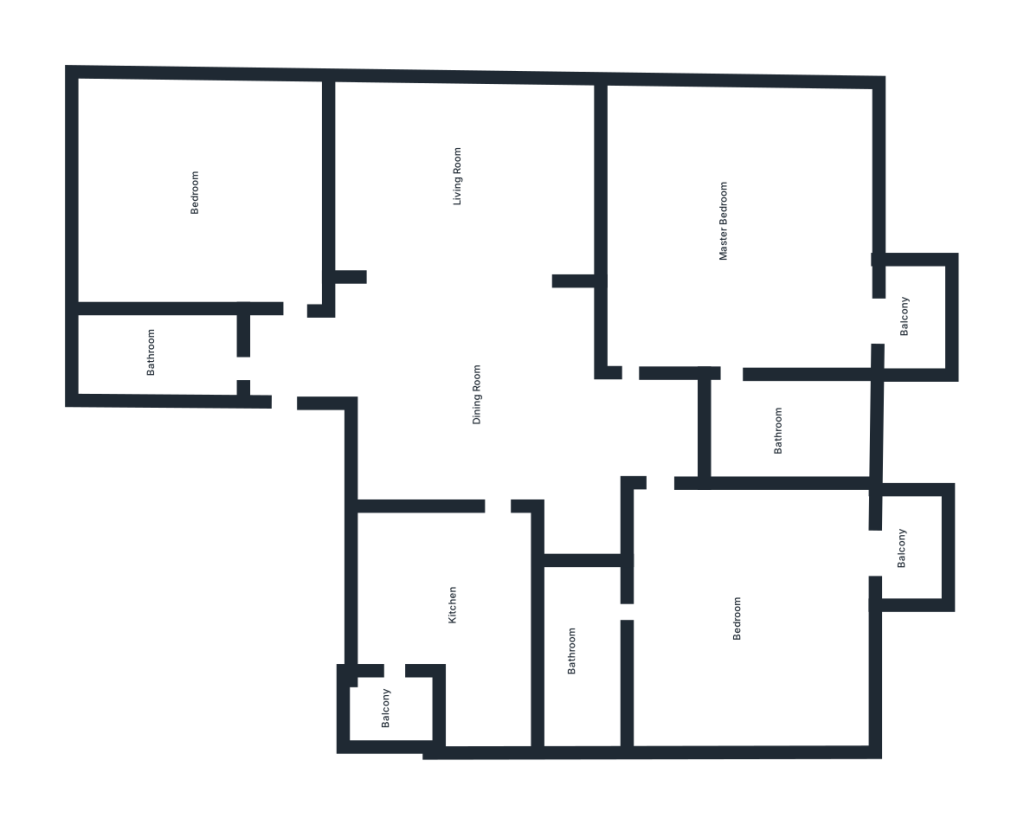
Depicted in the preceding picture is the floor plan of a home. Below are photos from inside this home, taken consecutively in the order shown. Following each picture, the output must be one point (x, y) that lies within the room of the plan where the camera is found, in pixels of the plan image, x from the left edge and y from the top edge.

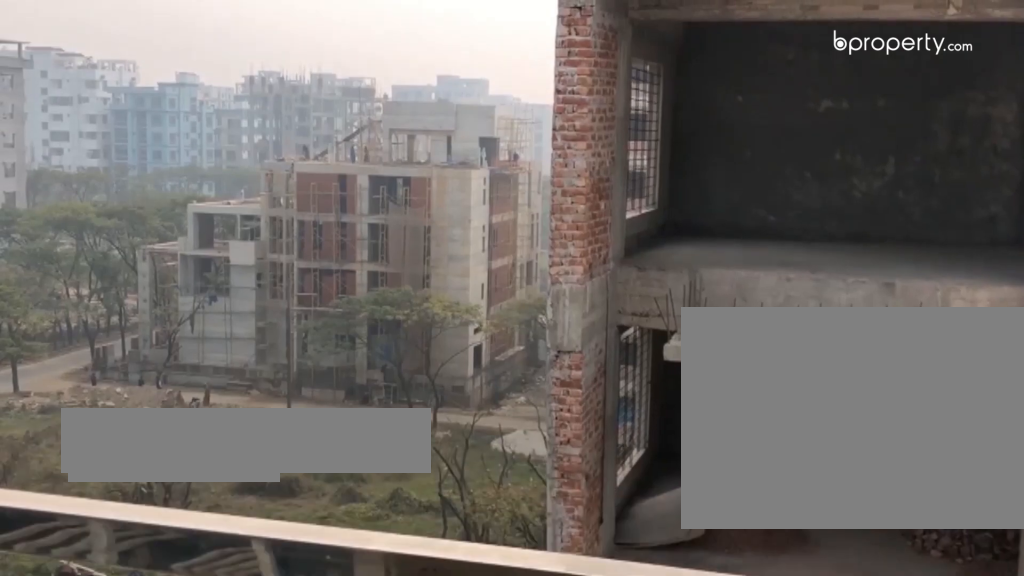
(905, 316)
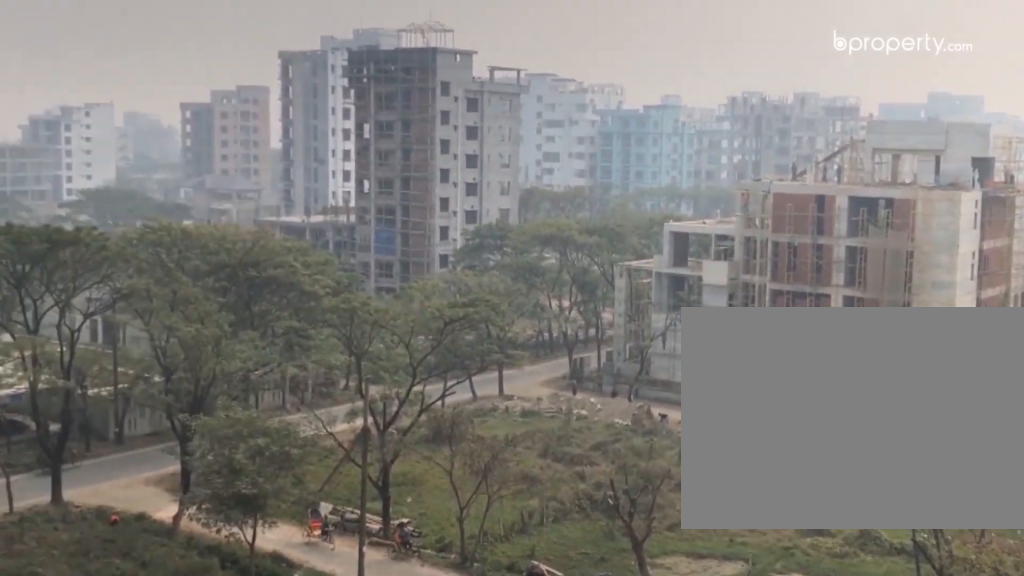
(905, 316)
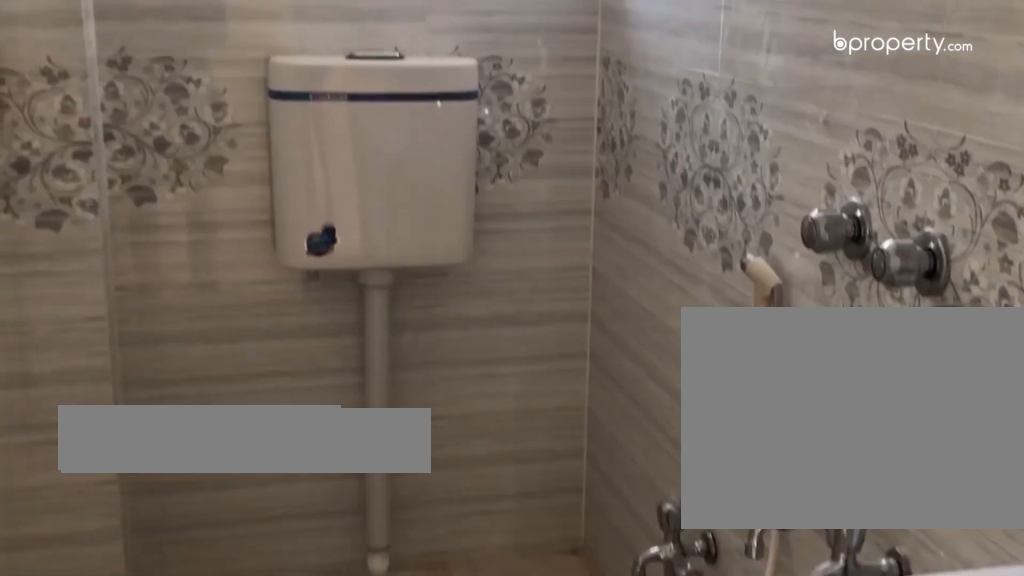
(163, 345)
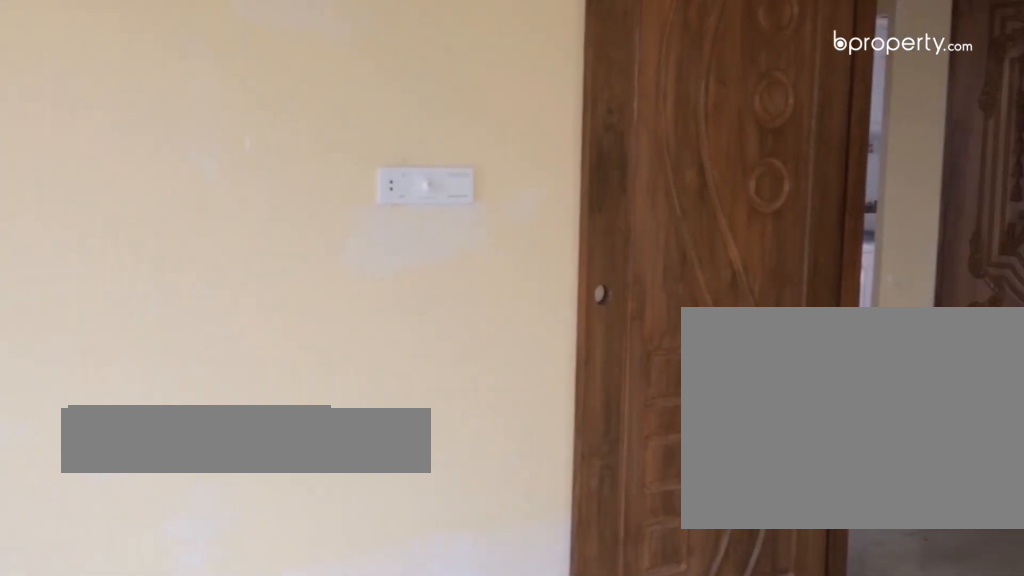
(230, 202)
